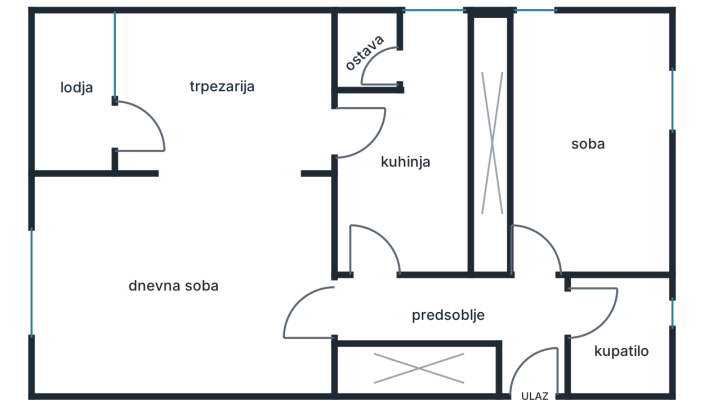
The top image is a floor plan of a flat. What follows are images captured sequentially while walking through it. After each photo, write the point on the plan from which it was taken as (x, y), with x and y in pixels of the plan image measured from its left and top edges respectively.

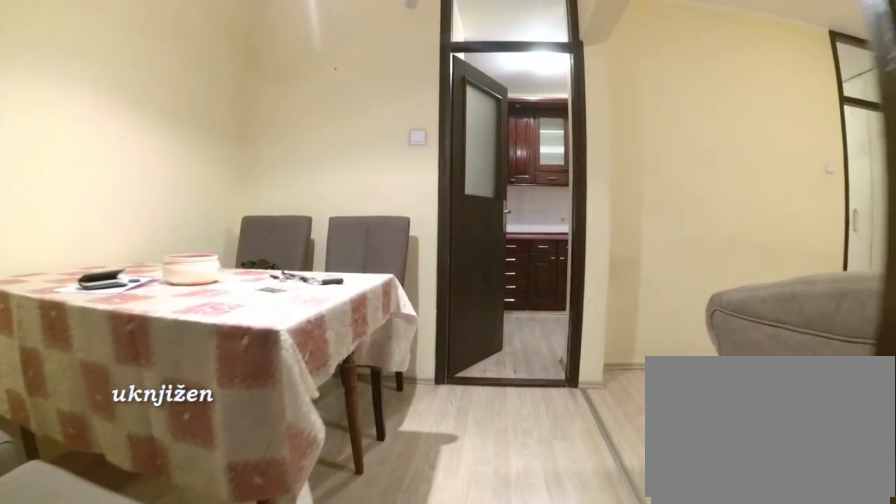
(149, 129)
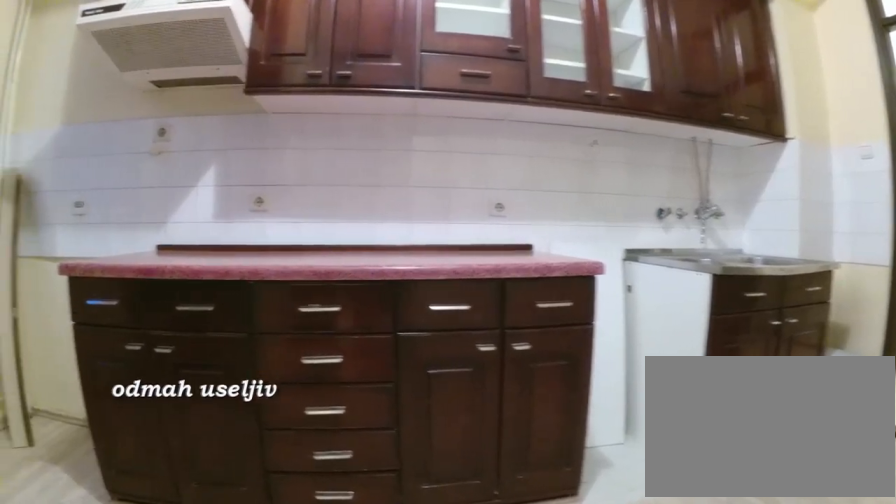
(360, 127)
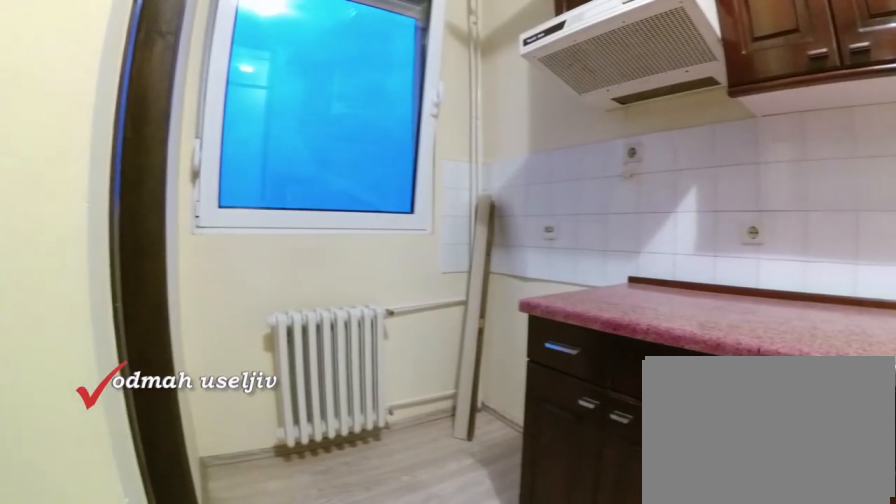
(410, 141)
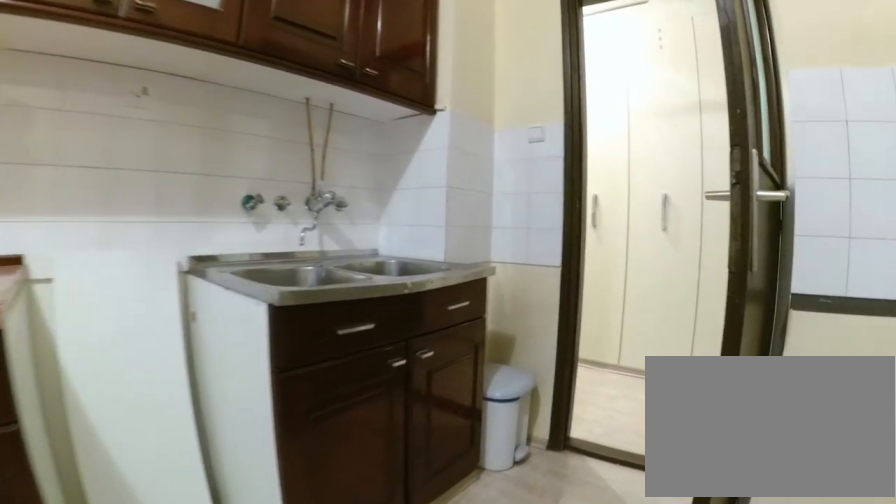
(423, 142)
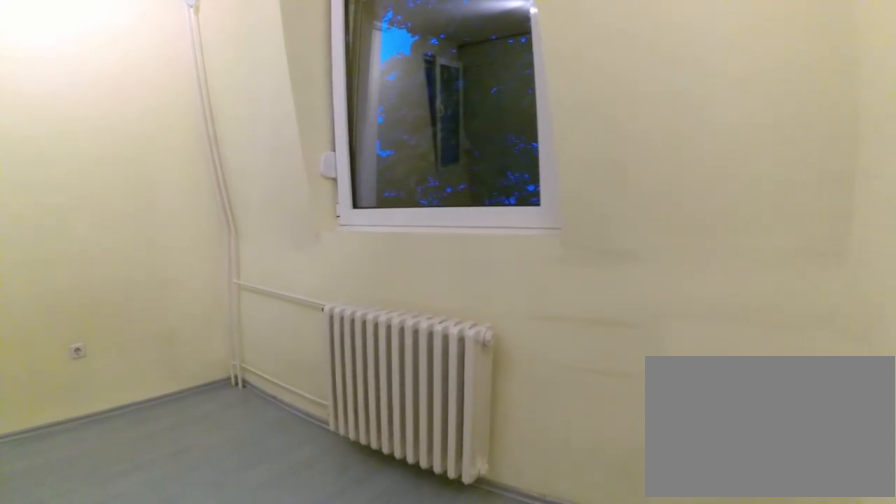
(611, 261)
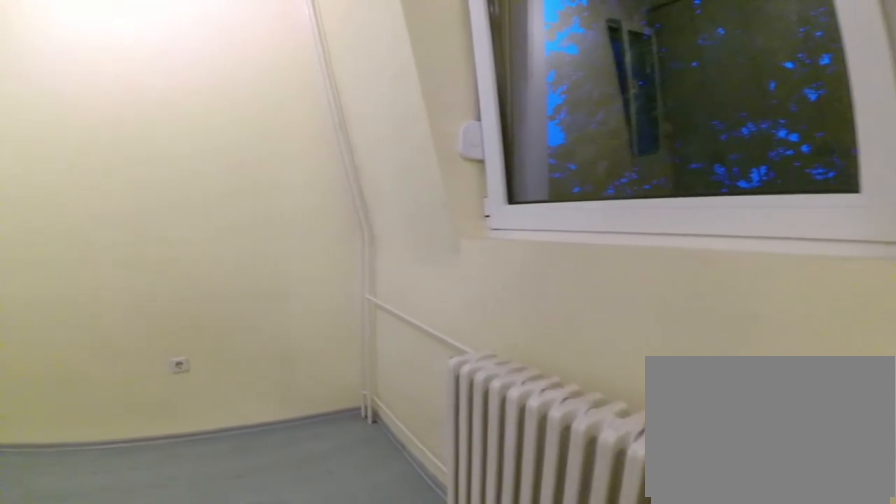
(630, 242)
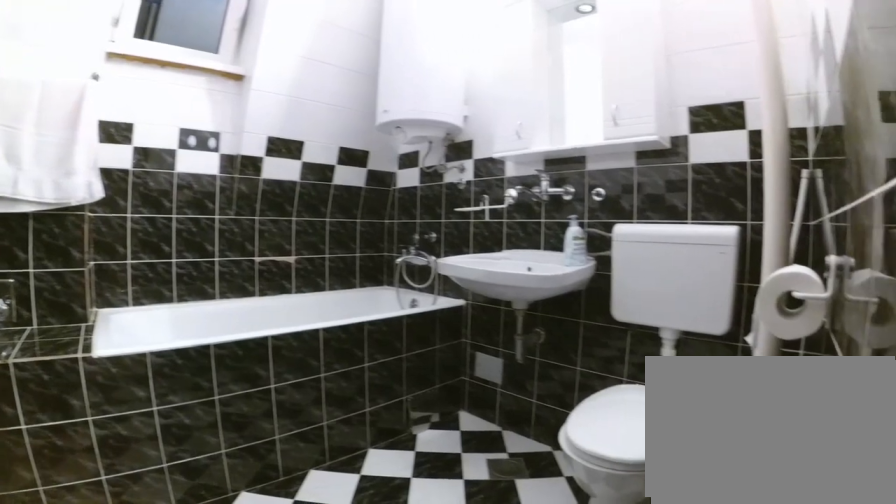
(565, 298)
